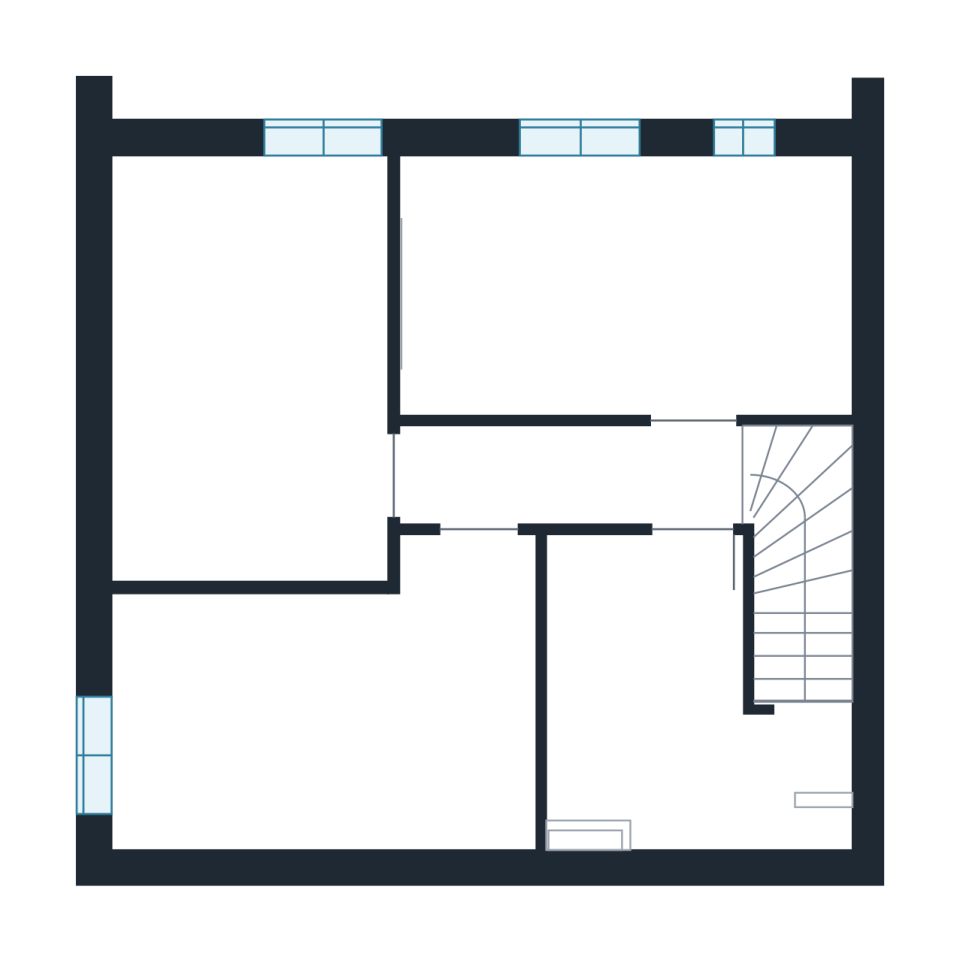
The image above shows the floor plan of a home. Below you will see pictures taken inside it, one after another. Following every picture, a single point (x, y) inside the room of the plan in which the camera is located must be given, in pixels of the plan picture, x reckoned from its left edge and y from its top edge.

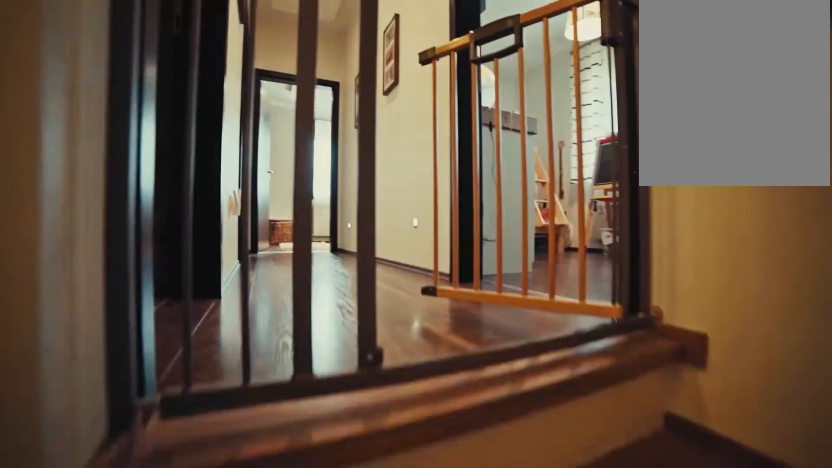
(799, 507)
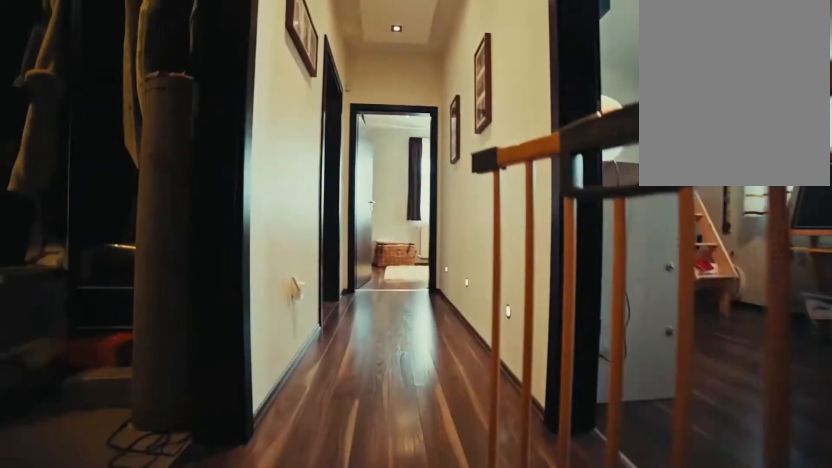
(766, 481)
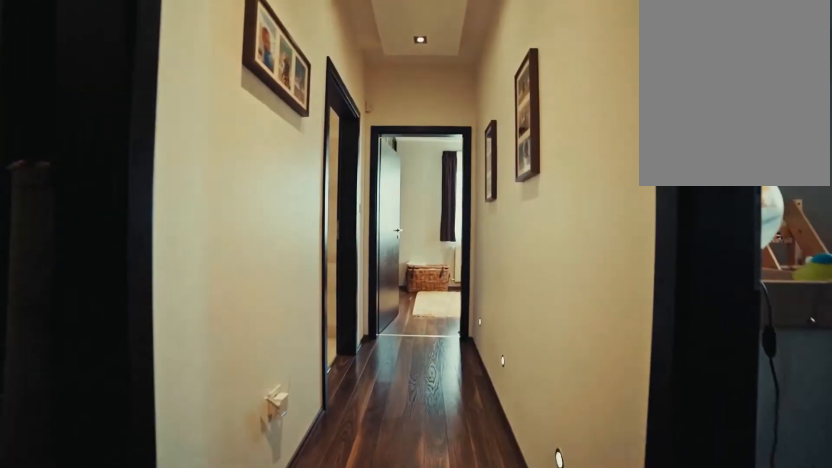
(713, 475)
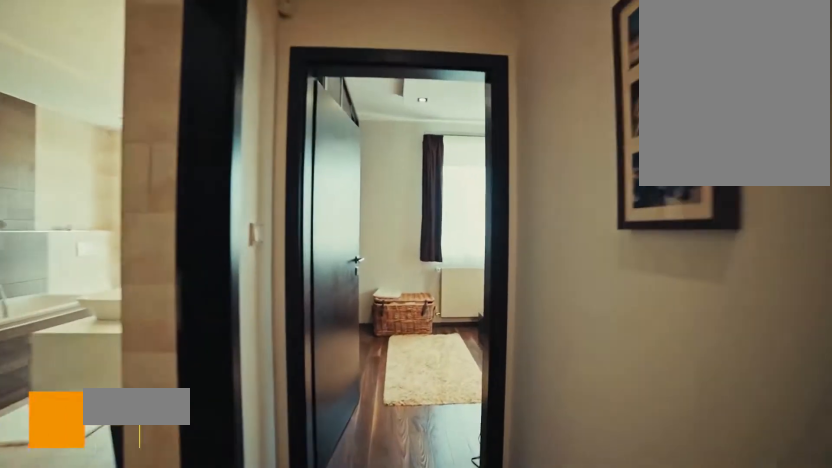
(573, 478)
